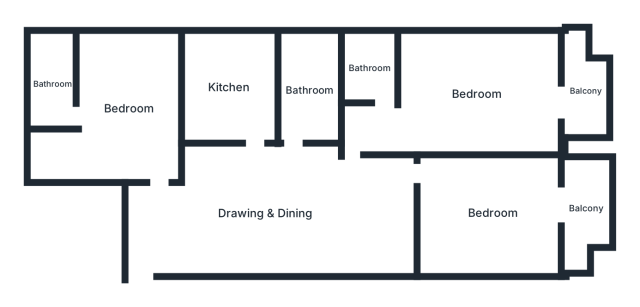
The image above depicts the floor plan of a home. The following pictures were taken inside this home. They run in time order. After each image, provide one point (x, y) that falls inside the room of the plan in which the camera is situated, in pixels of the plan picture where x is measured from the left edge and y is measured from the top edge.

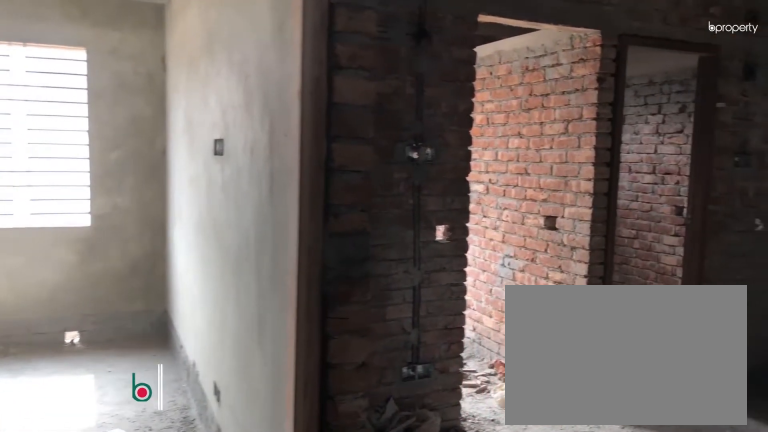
(264, 213)
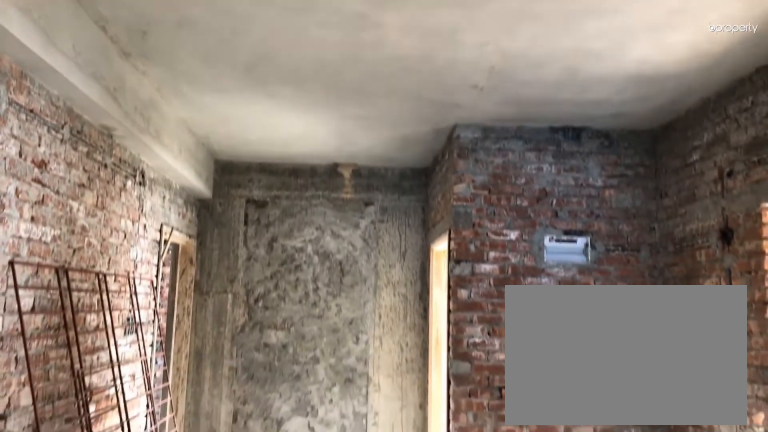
(264, 214)
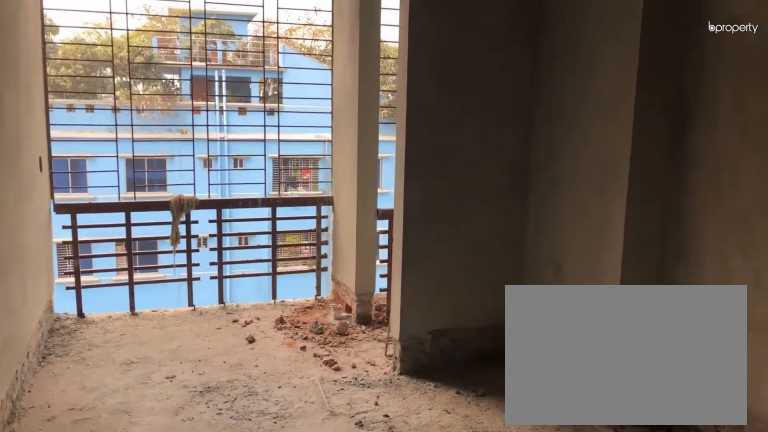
(492, 213)
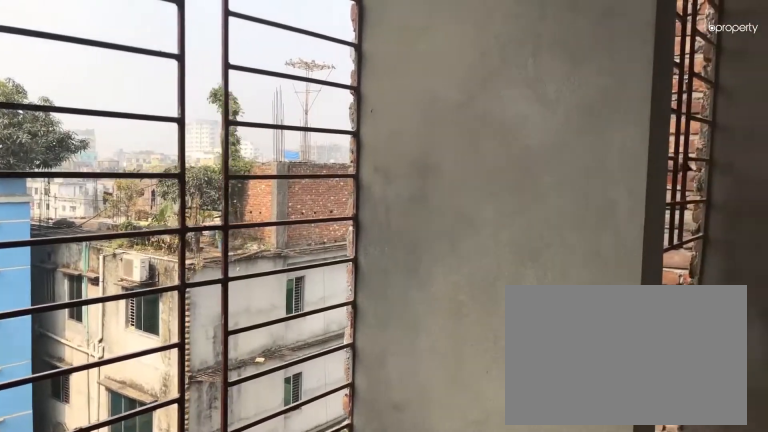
(585, 207)
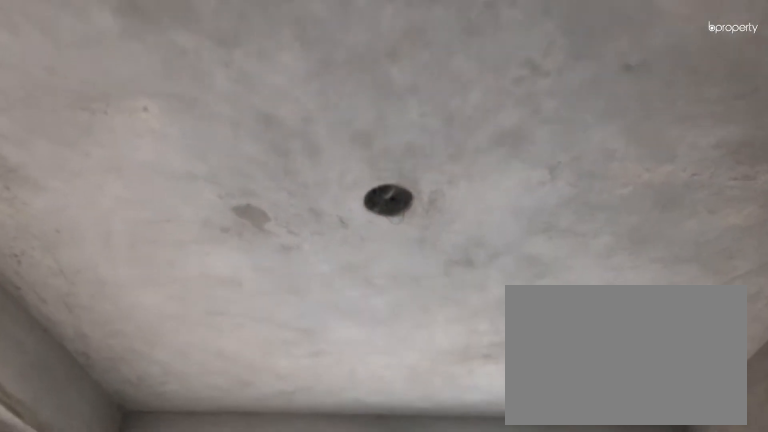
(476, 93)
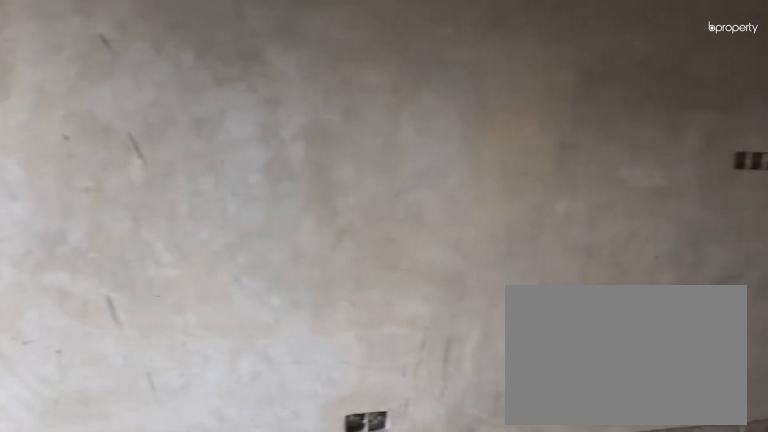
(476, 93)
